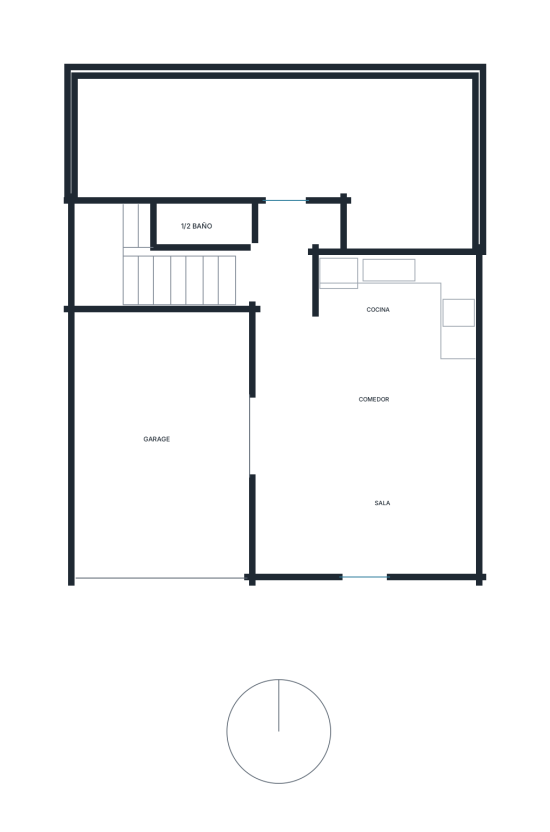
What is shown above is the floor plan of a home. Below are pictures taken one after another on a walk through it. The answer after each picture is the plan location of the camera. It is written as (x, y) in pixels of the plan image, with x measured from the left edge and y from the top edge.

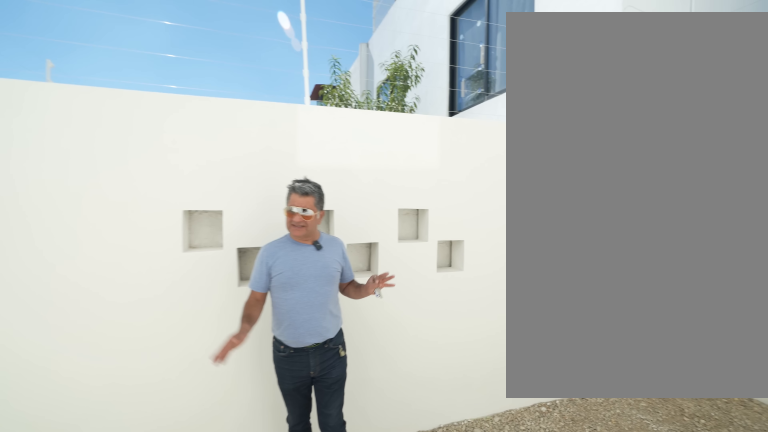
(281, 165)
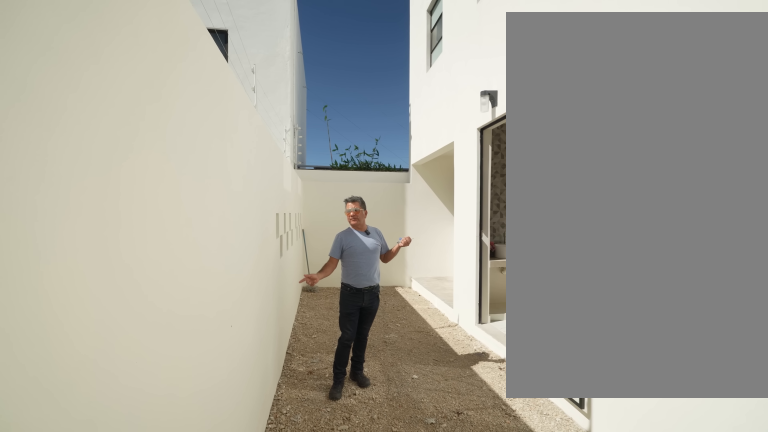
(202, 151)
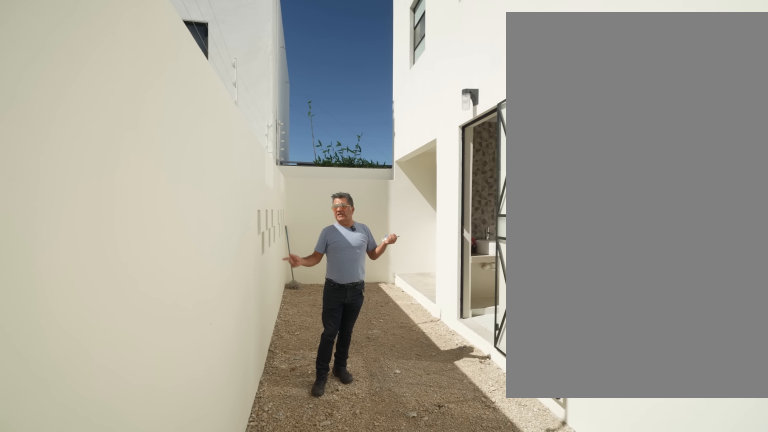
(202, 151)
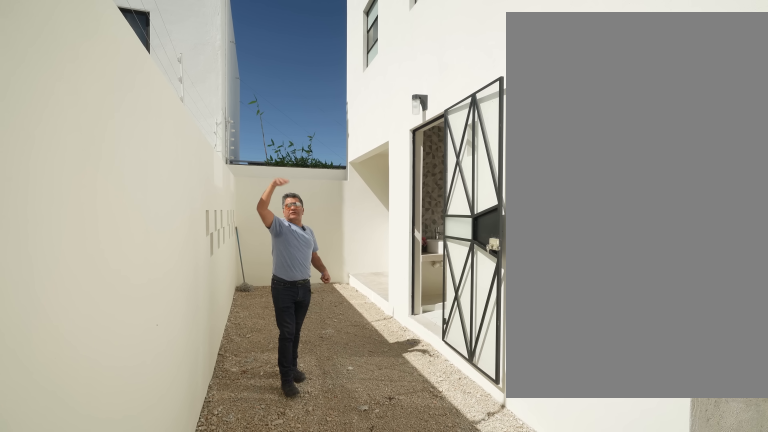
(112, 147)
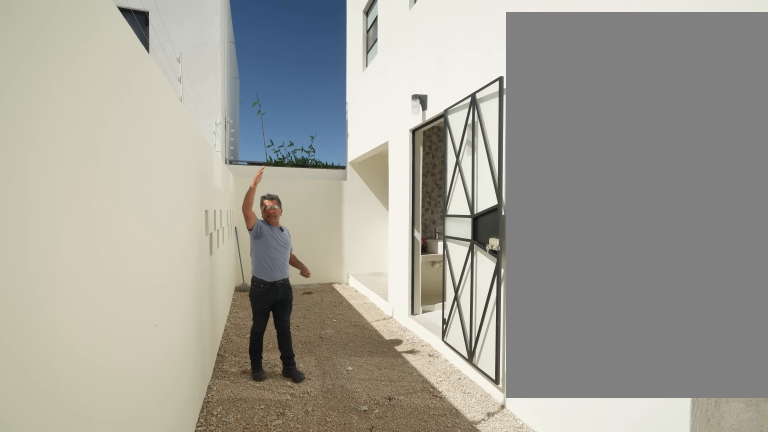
(102, 147)
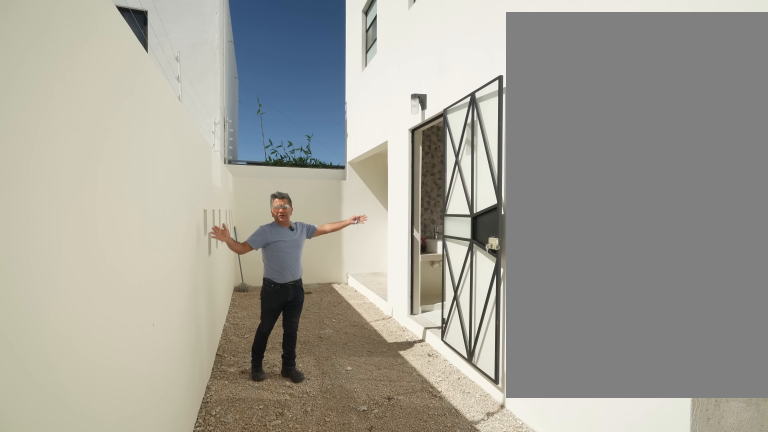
(106, 143)
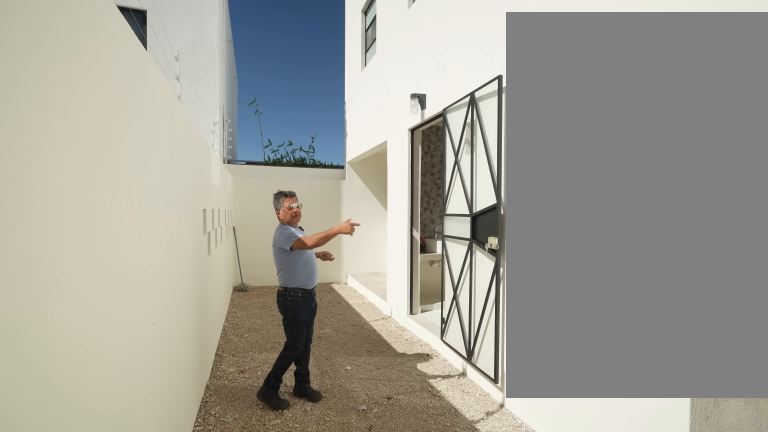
(106, 143)
